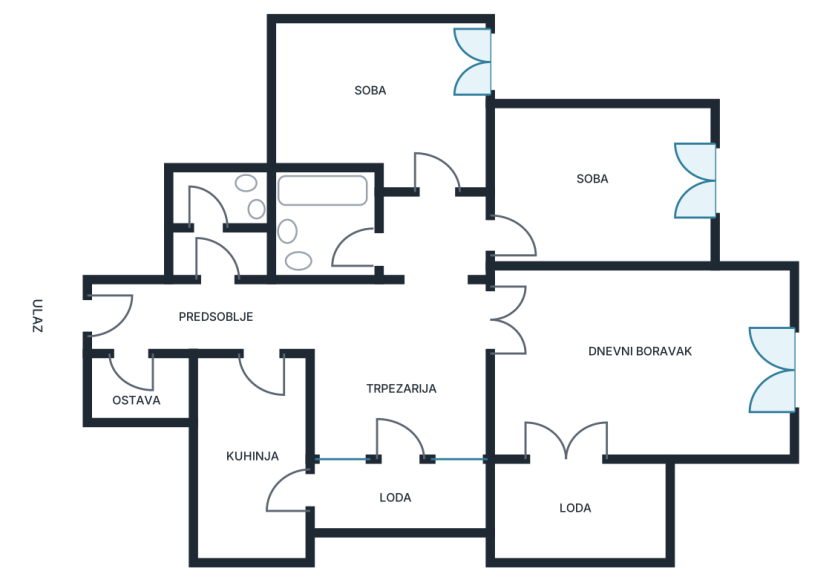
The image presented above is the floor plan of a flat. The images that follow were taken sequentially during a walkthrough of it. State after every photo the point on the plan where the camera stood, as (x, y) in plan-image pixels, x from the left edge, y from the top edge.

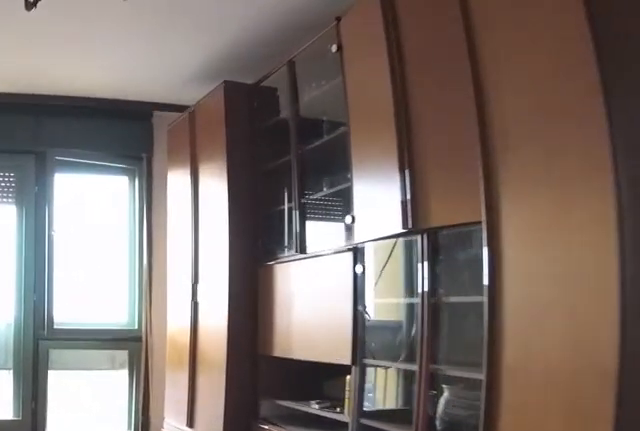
(541, 333)
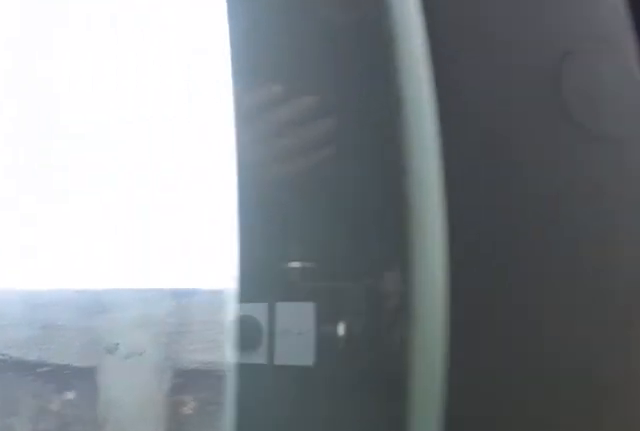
(724, 383)
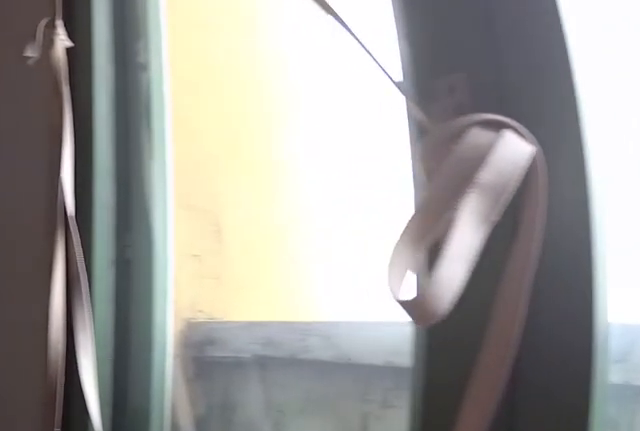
(737, 392)
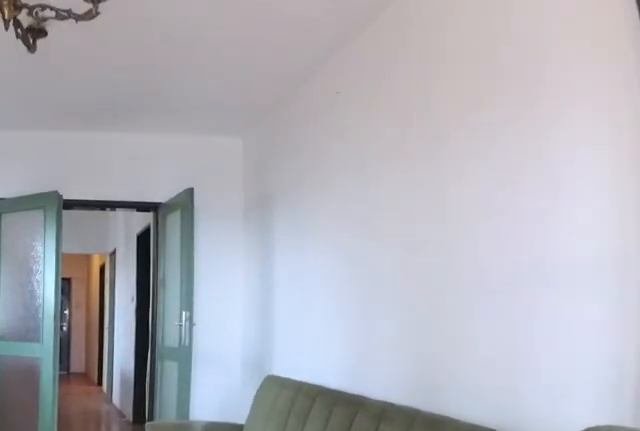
(730, 371)
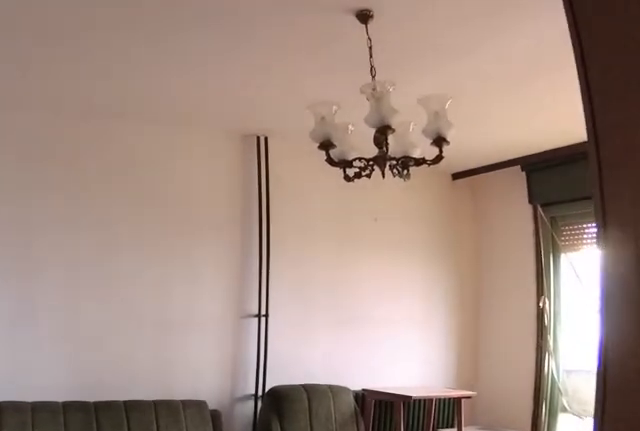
(580, 496)
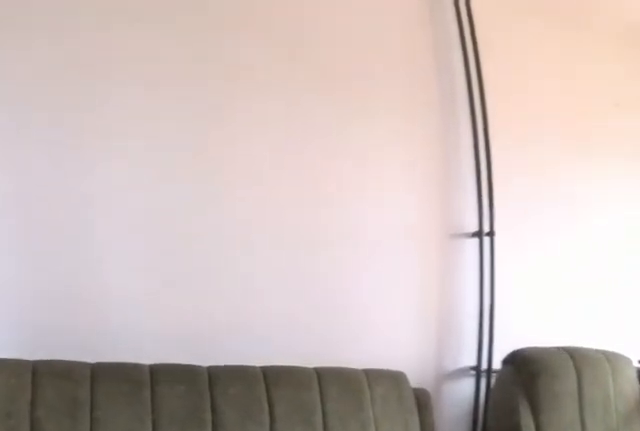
(591, 386)
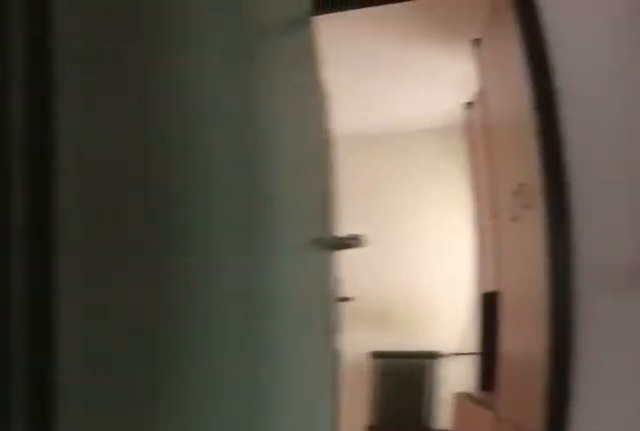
(447, 333)
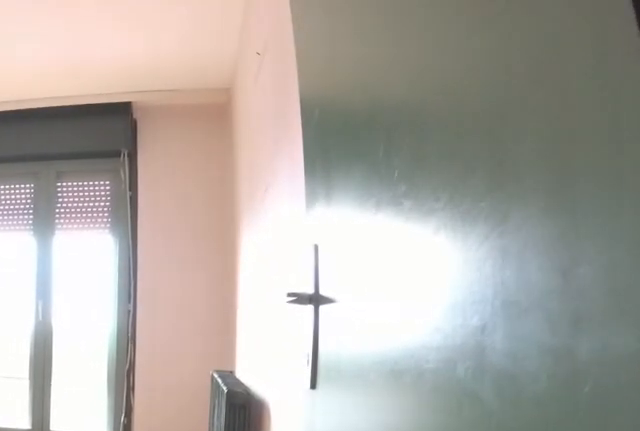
(452, 246)
